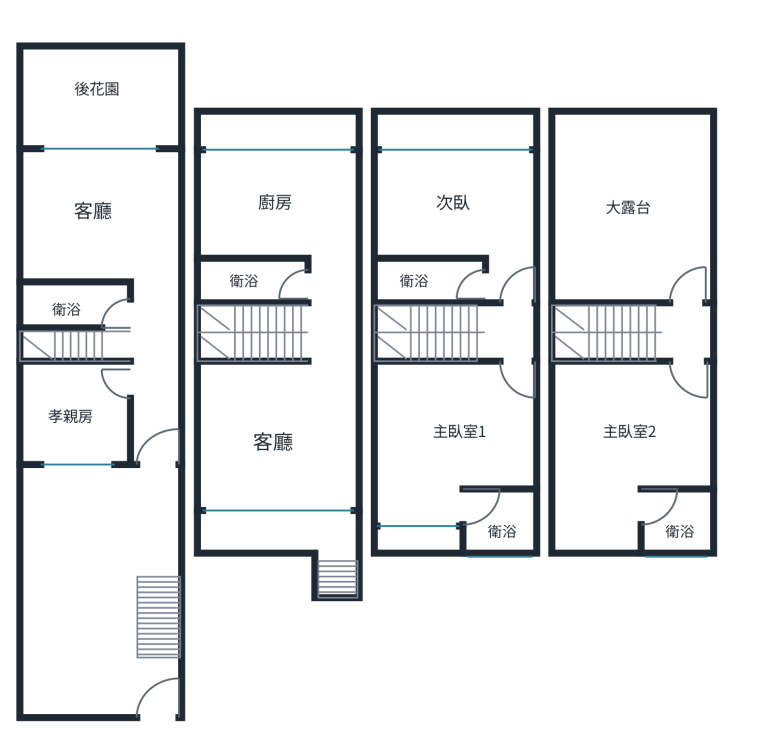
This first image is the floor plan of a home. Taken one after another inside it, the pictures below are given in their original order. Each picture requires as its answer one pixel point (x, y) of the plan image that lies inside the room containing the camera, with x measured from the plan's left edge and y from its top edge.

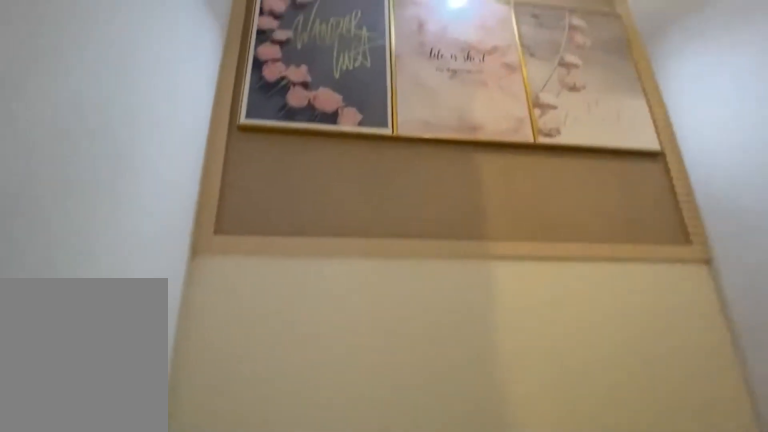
(264, 339)
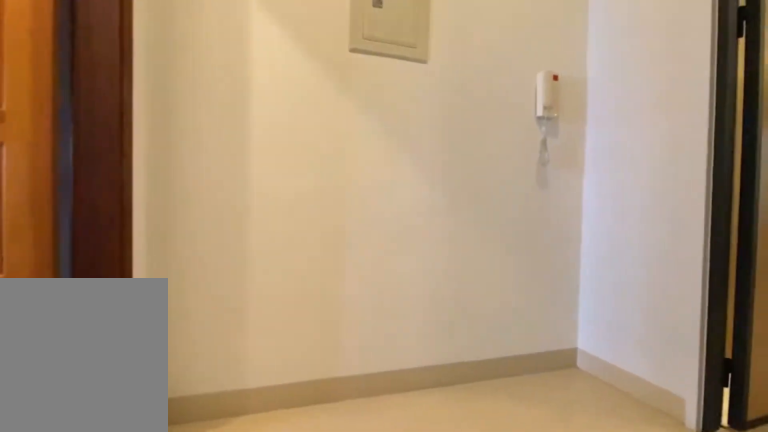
(429, 334)
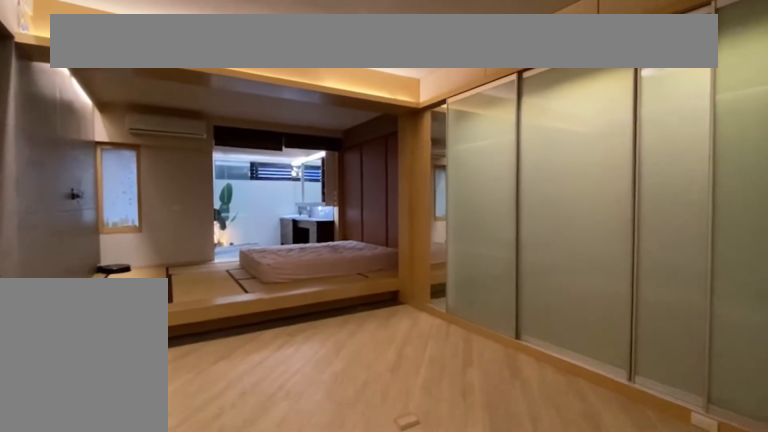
(447, 434)
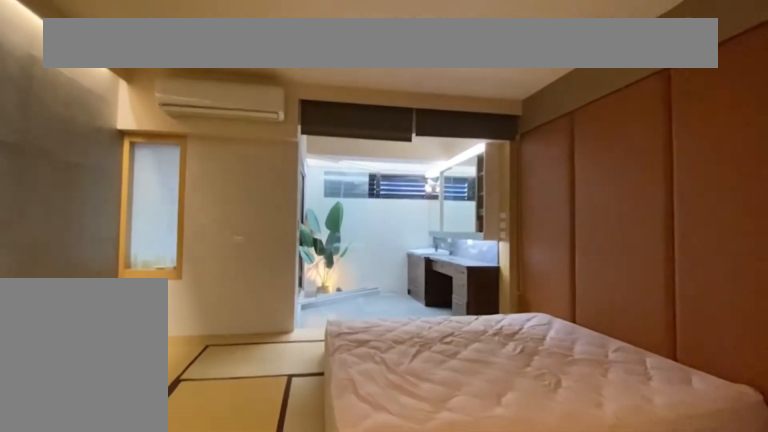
(447, 435)
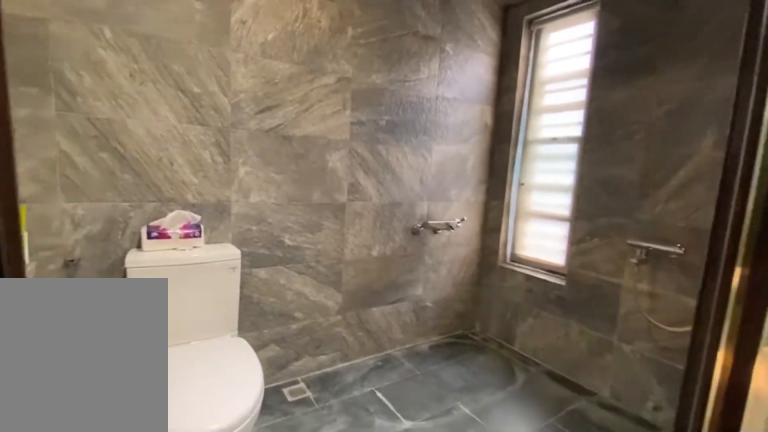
(502, 523)
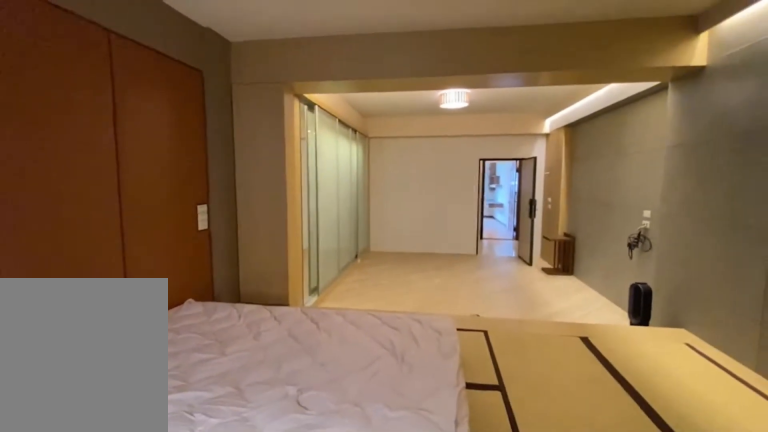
(460, 411)
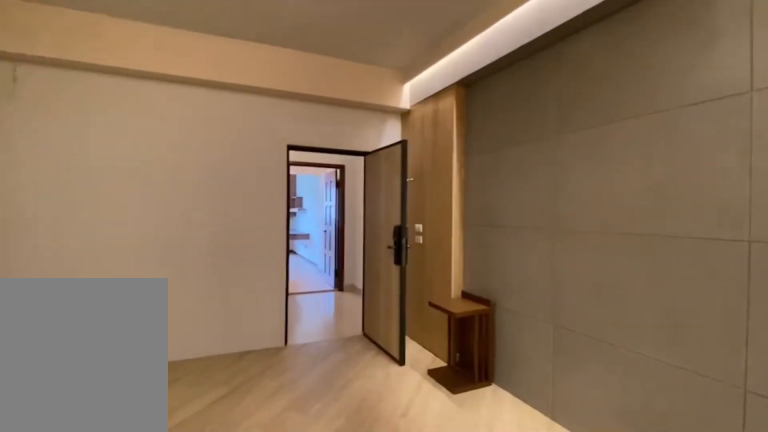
(460, 410)
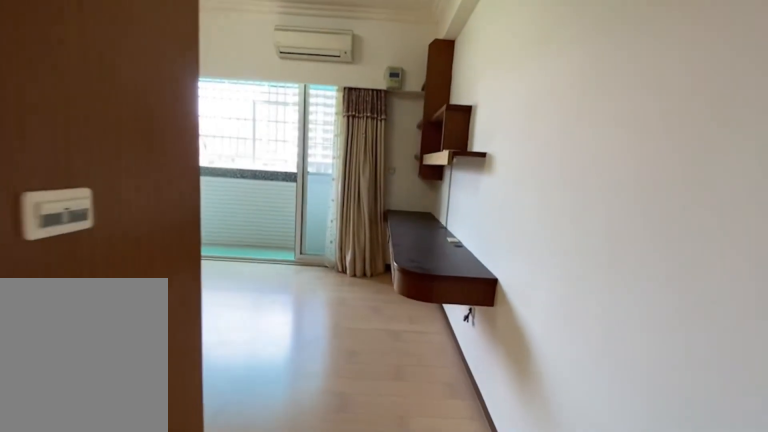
(441, 228)
